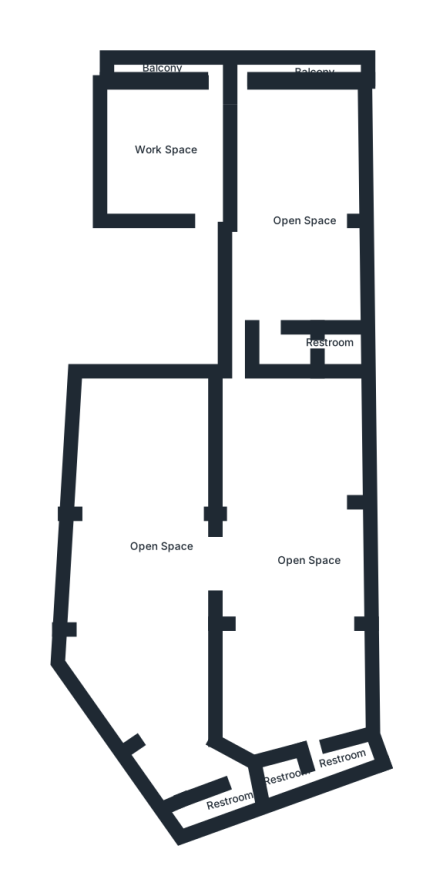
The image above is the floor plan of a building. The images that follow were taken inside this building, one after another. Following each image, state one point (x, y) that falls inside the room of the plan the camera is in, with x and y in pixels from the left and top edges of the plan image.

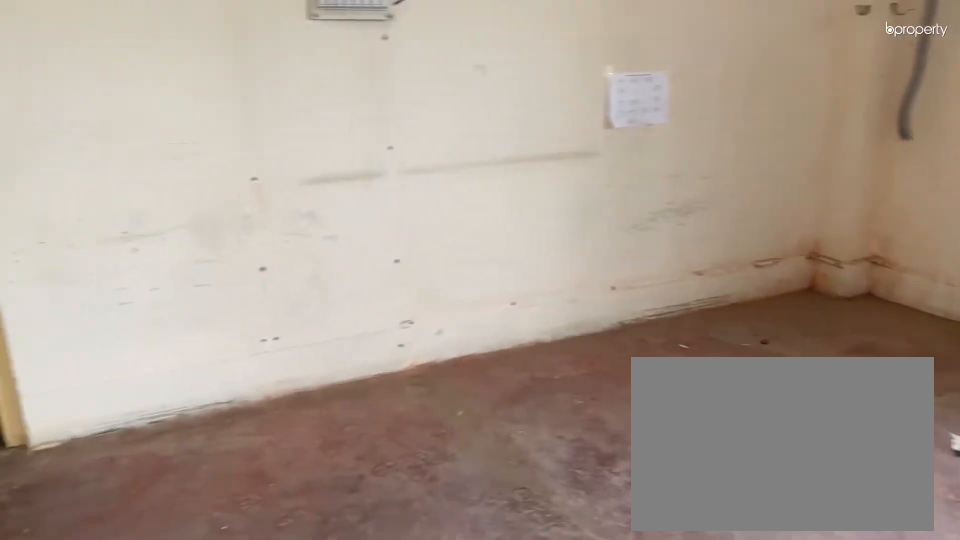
(176, 137)
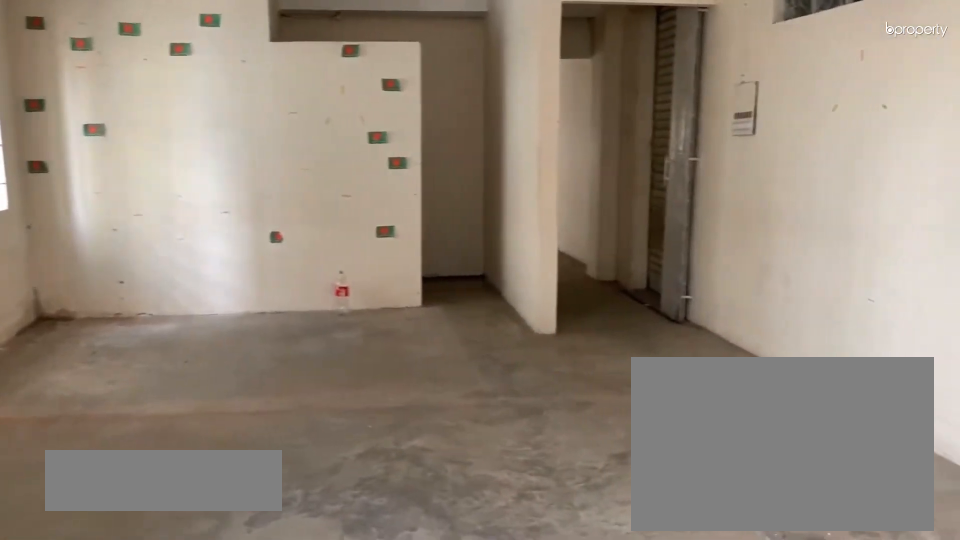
(305, 216)
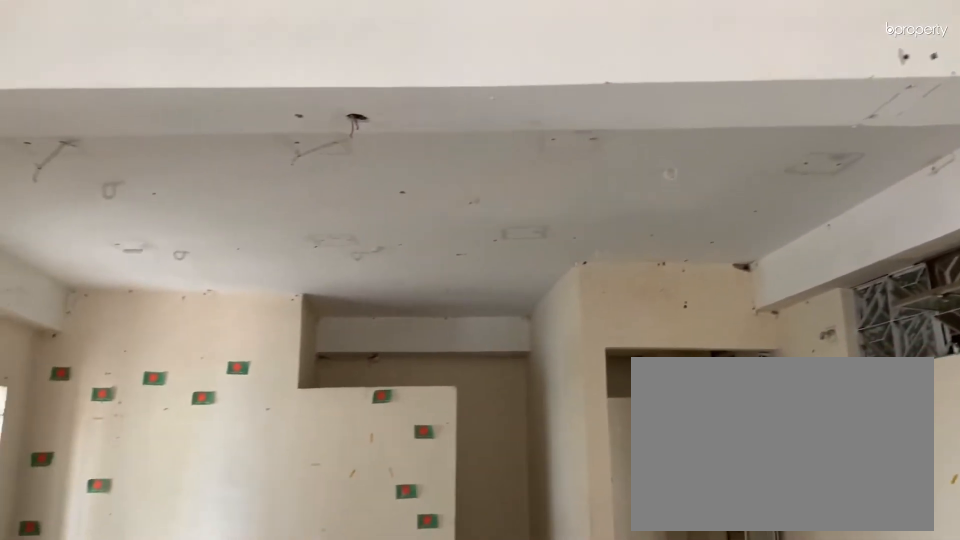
(294, 208)
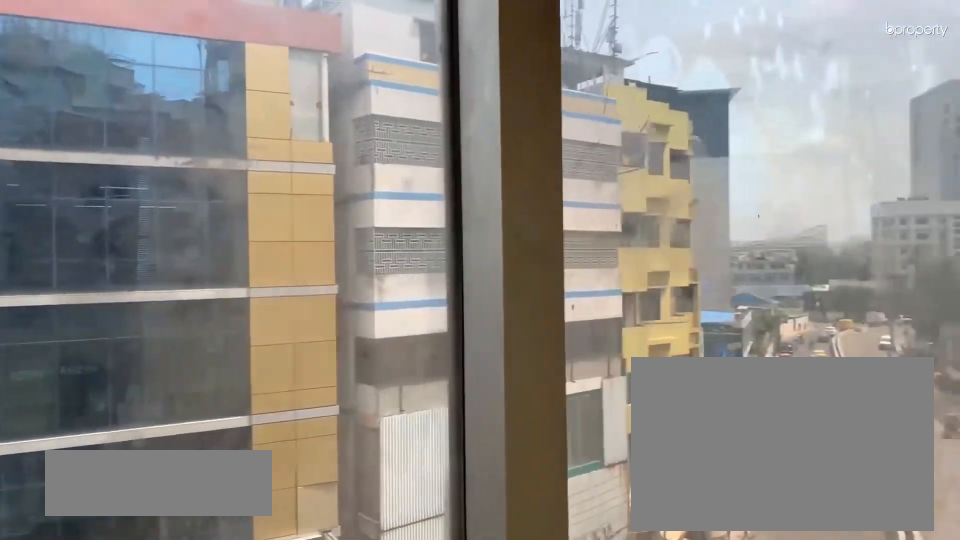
(277, 67)
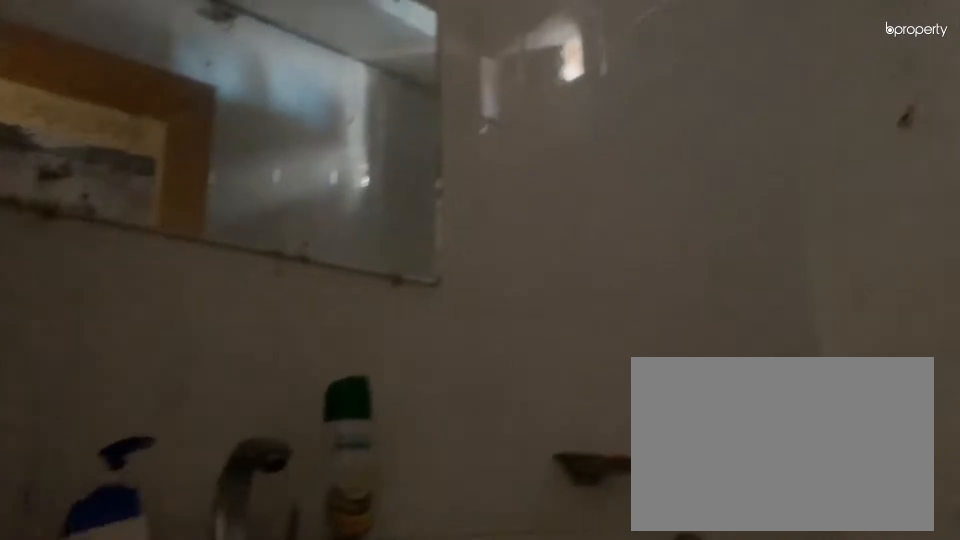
(336, 342)
